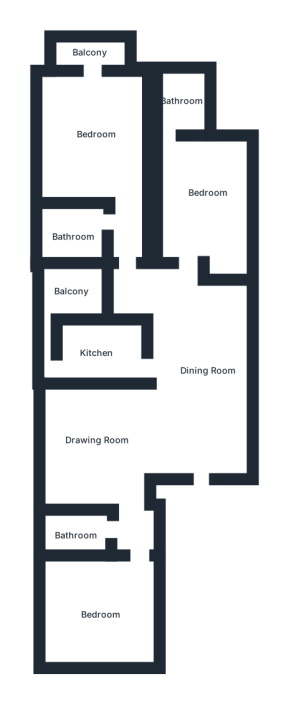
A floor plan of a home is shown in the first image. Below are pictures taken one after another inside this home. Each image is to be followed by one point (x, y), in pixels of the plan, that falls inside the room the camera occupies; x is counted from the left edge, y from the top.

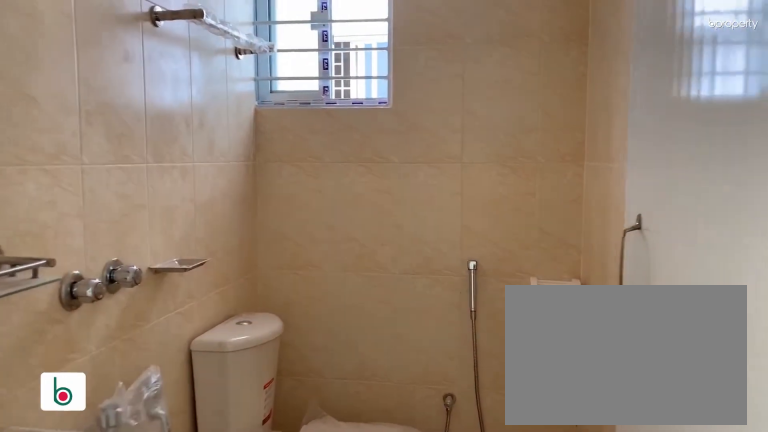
(81, 529)
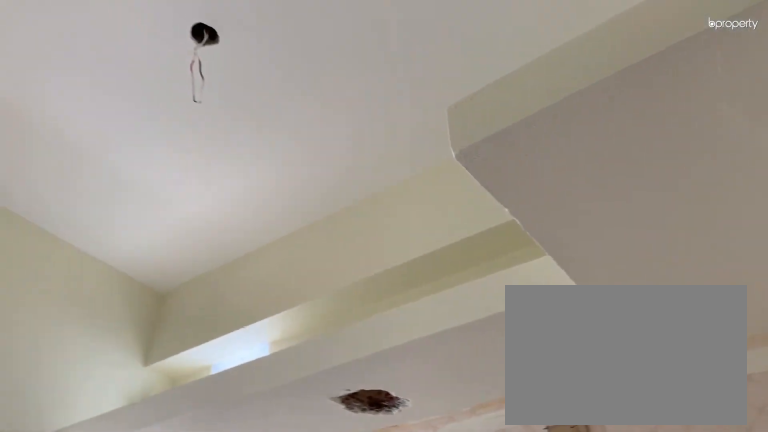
(100, 349)
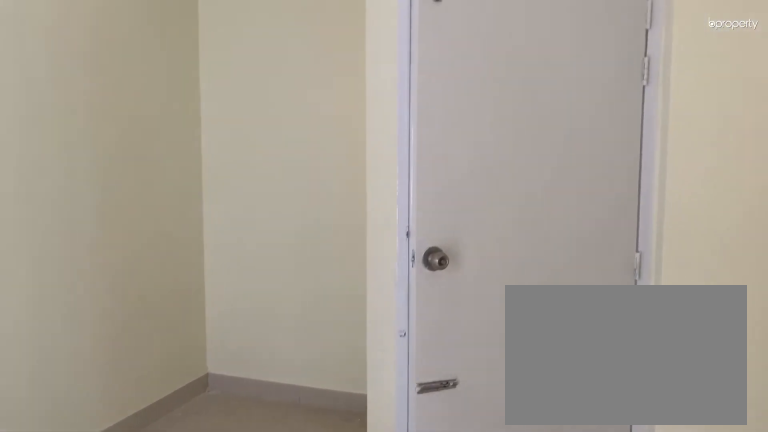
(197, 201)
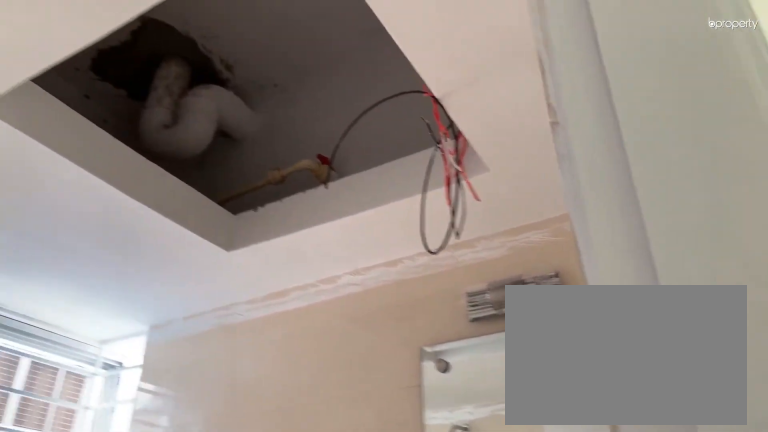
(181, 105)
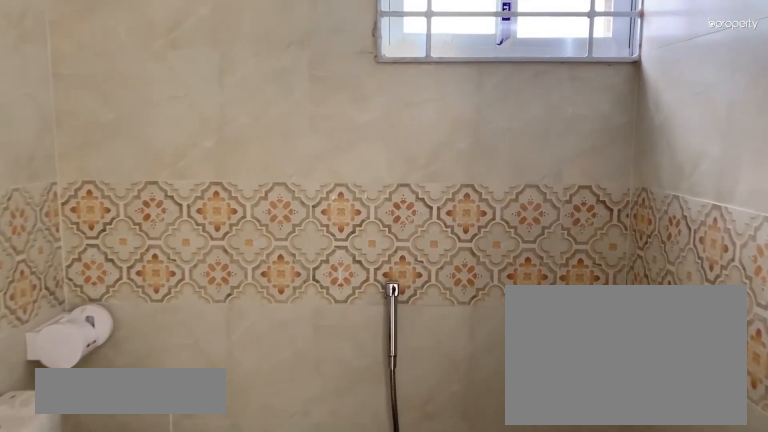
(74, 233)
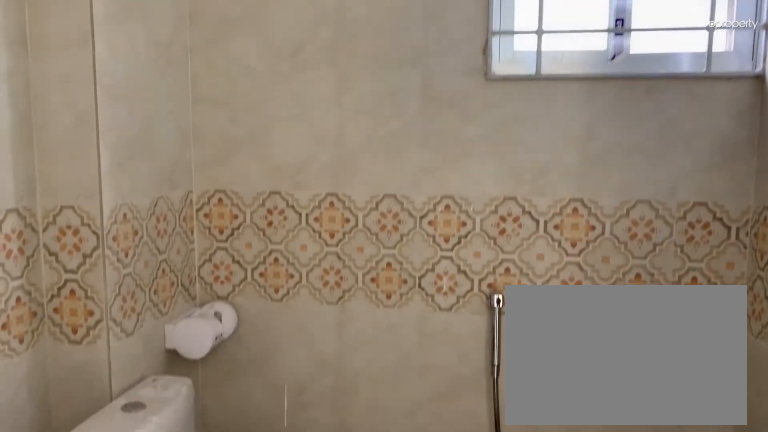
(74, 233)
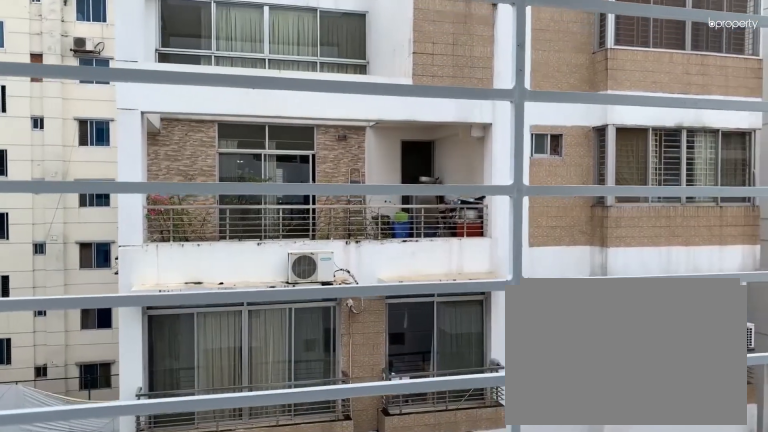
(91, 47)
